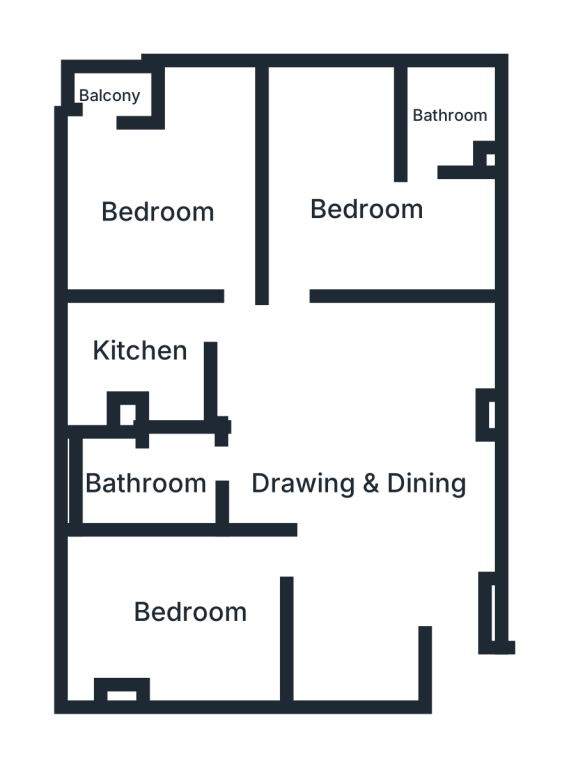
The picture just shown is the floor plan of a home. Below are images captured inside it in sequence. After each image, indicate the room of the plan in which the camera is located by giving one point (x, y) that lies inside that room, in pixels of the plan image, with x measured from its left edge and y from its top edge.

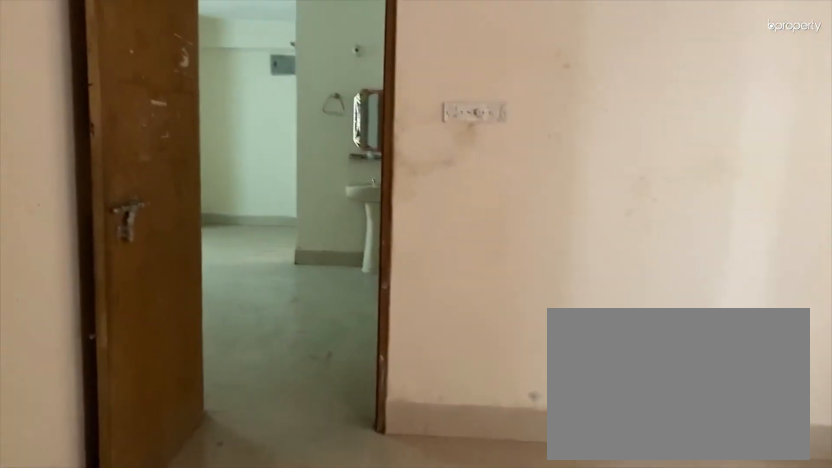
(154, 213)
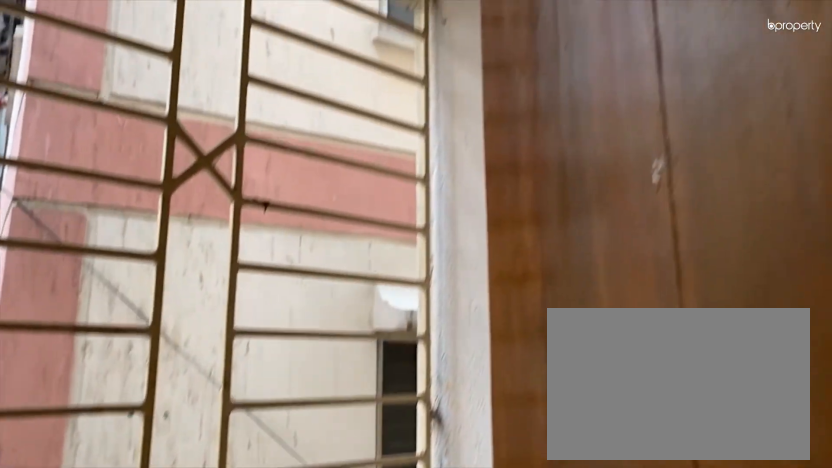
(110, 96)
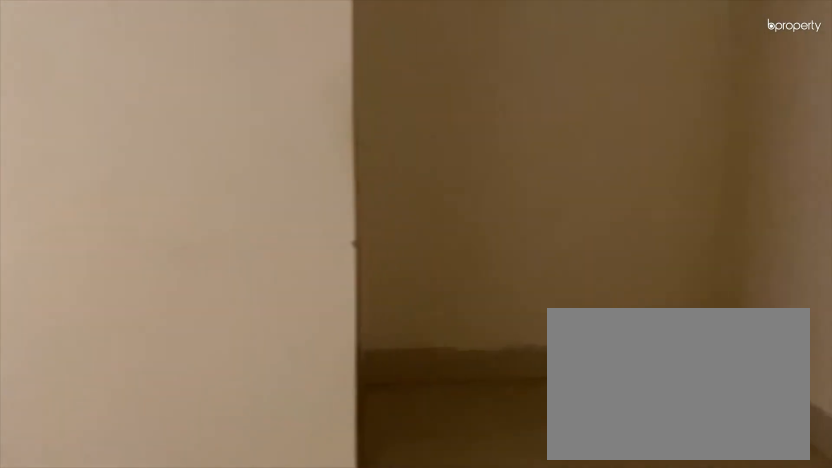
(360, 208)
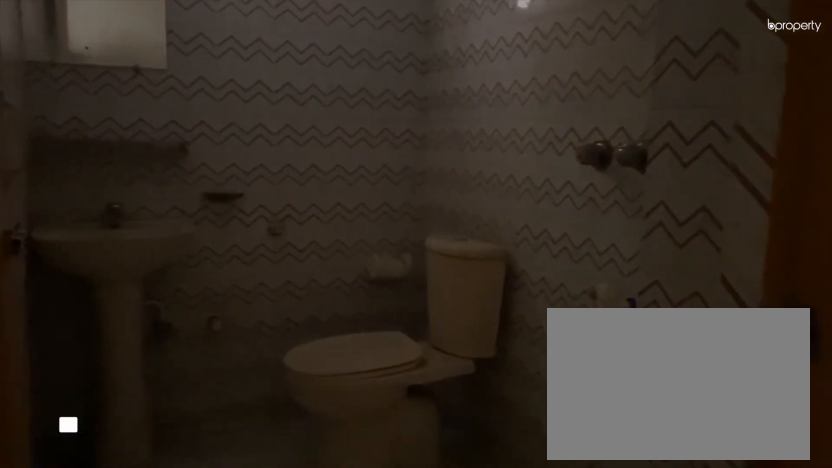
(442, 116)
